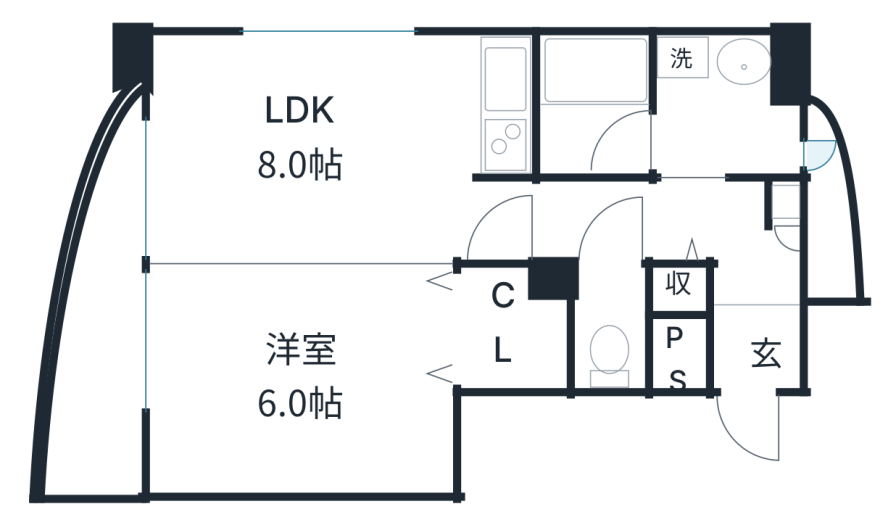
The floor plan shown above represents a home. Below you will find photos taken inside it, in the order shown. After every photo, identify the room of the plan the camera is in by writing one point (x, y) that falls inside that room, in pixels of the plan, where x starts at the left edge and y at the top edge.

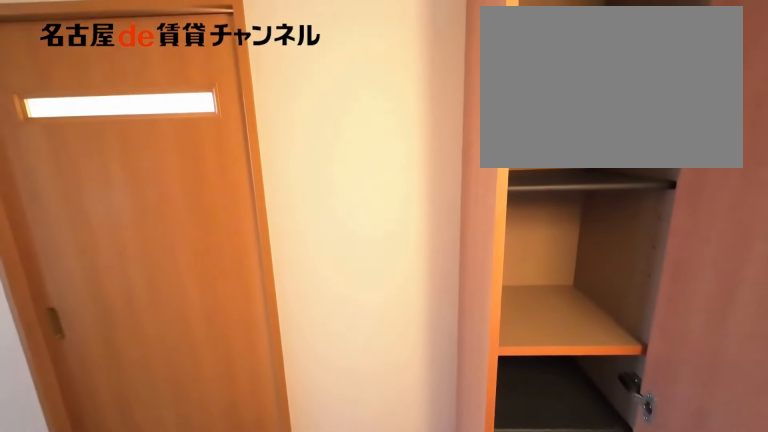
(785, 201)
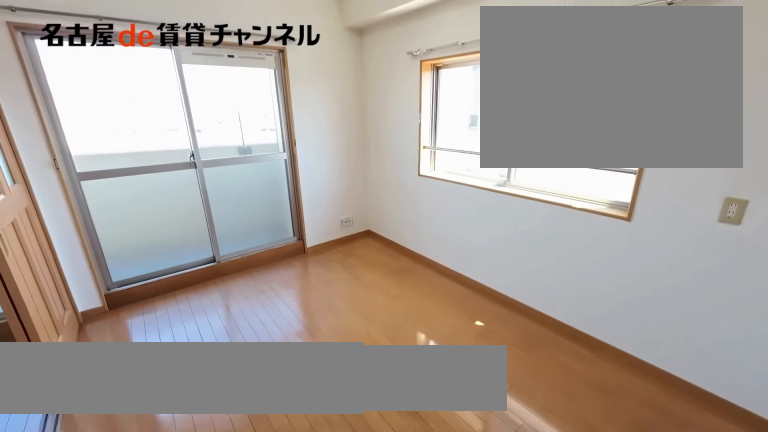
(308, 148)
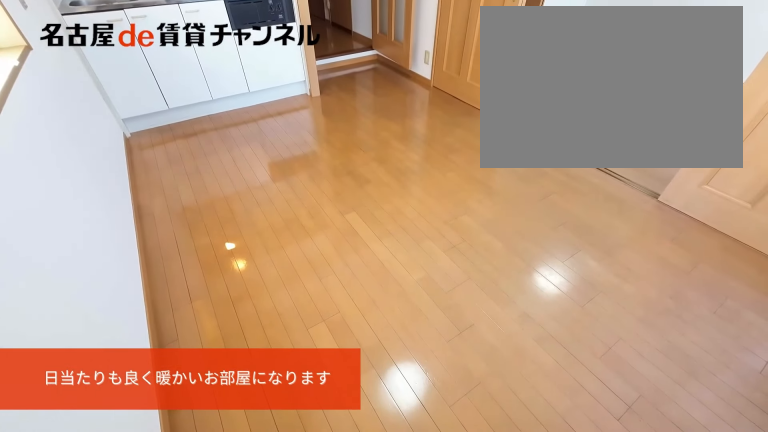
(308, 148)
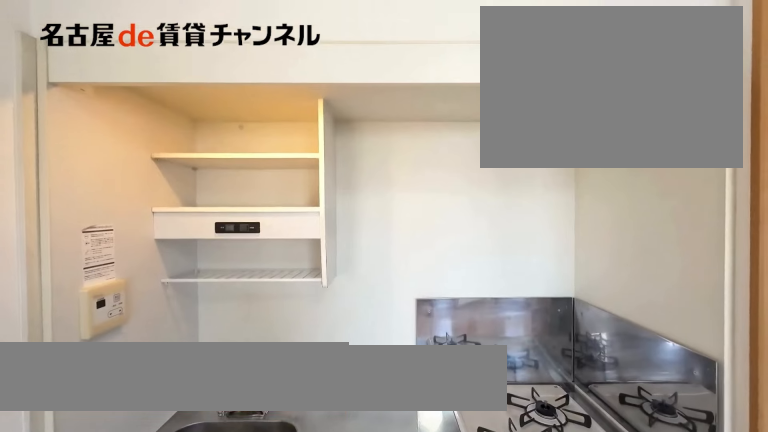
(510, 107)
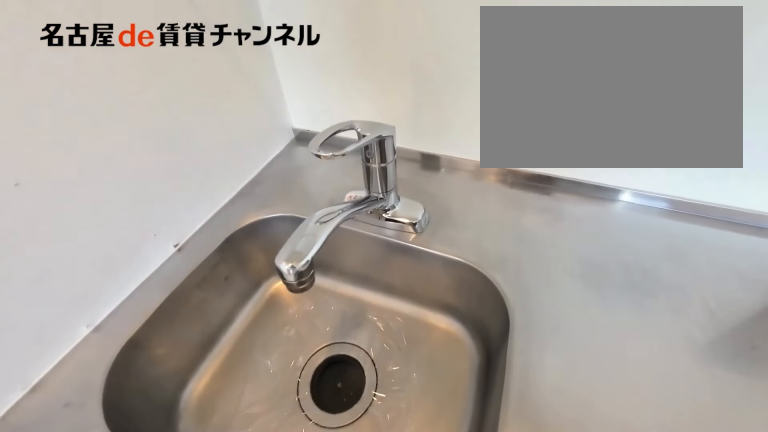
(510, 107)
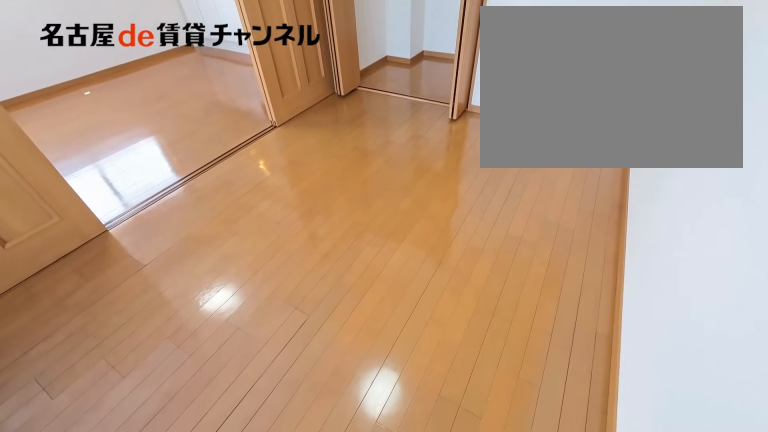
(299, 381)
